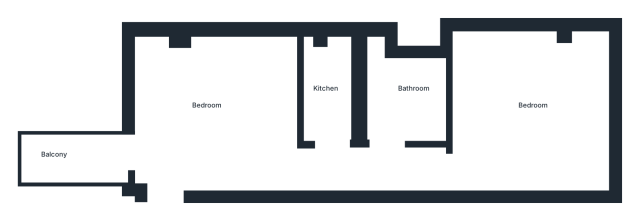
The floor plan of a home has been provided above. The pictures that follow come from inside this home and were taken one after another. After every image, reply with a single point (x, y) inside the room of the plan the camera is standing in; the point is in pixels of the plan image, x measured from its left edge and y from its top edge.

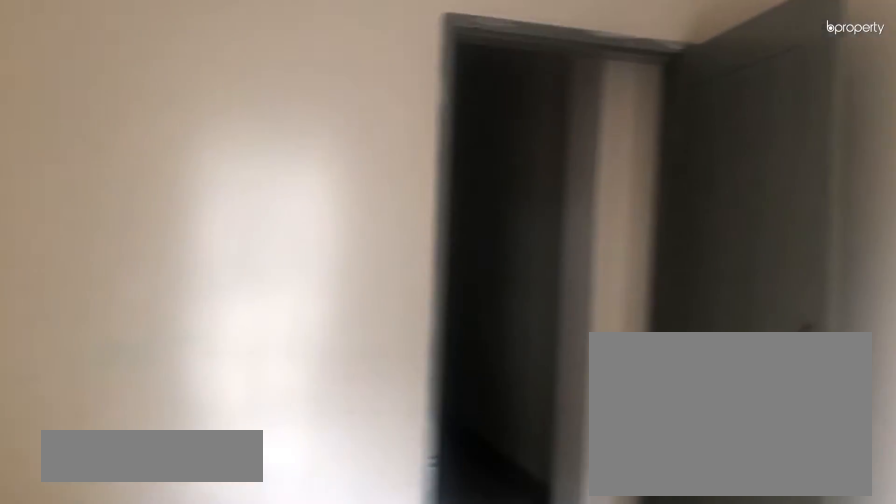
(222, 122)
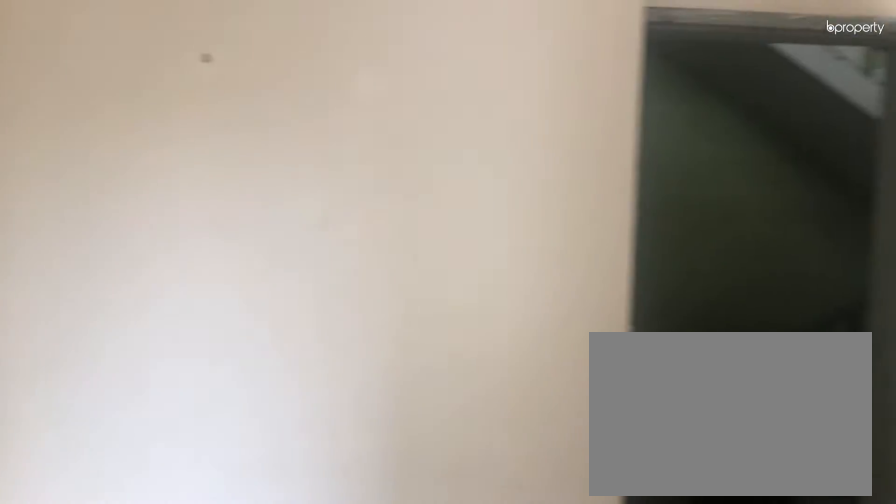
(222, 122)
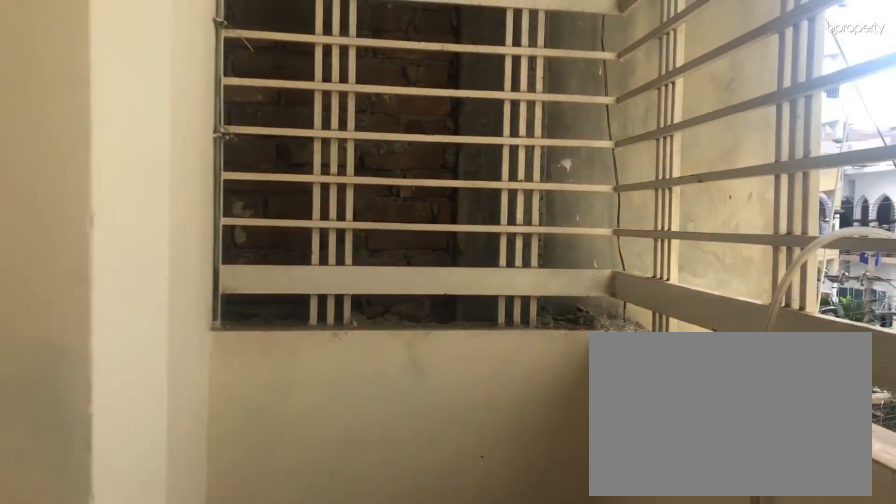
(76, 156)
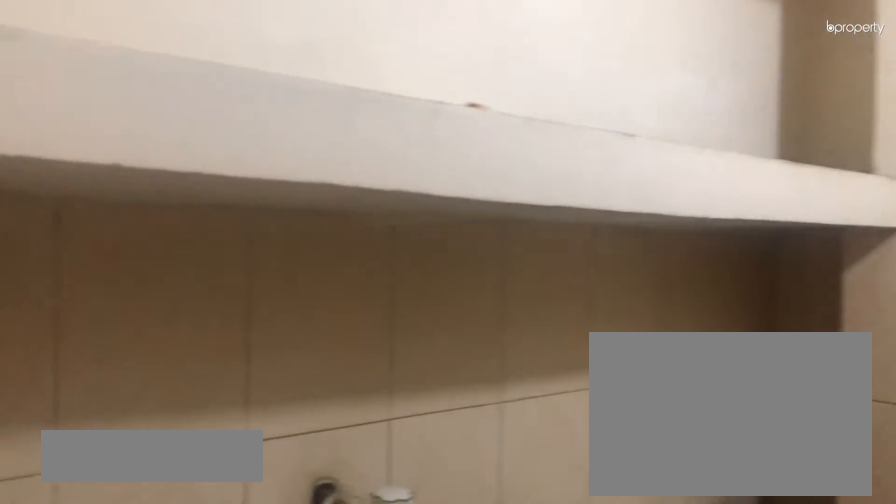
(328, 96)
